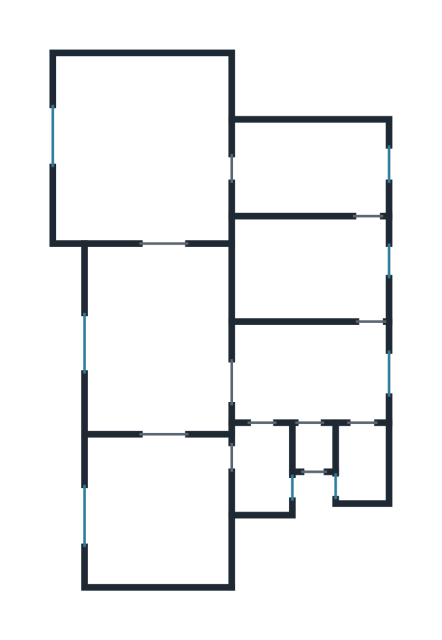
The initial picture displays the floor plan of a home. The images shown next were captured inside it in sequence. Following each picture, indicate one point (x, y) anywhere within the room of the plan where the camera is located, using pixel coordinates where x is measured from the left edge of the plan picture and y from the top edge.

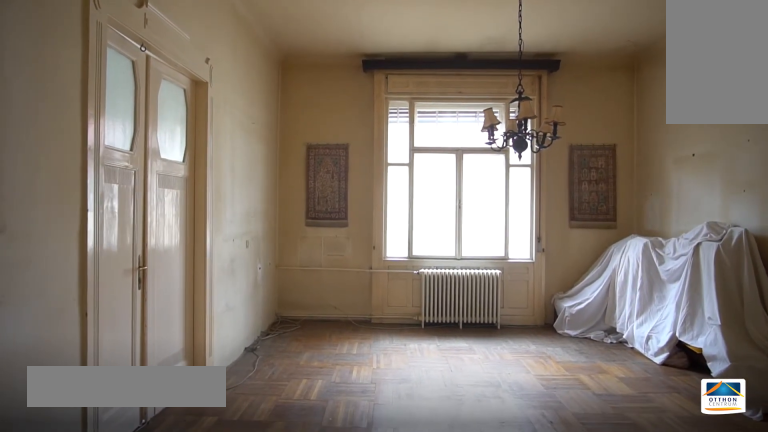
(157, 337)
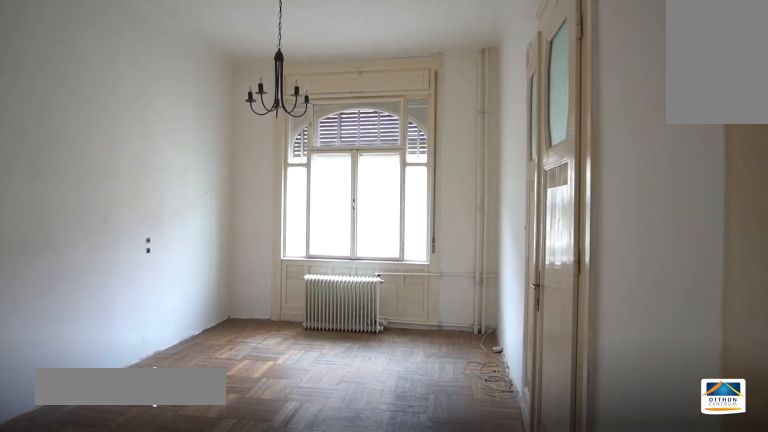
(160, 511)
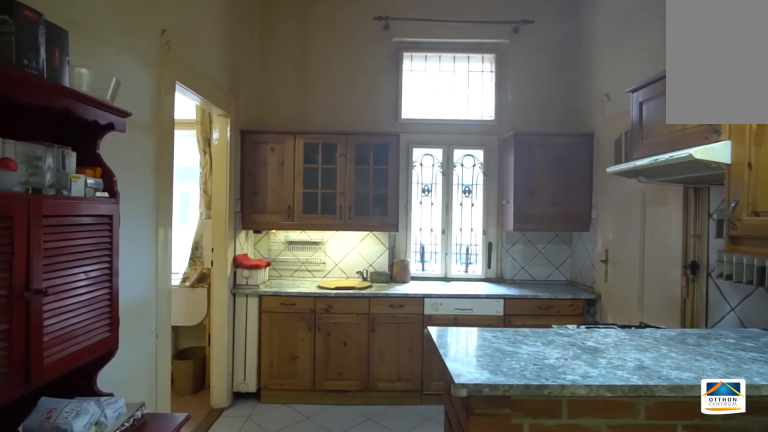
(314, 259)
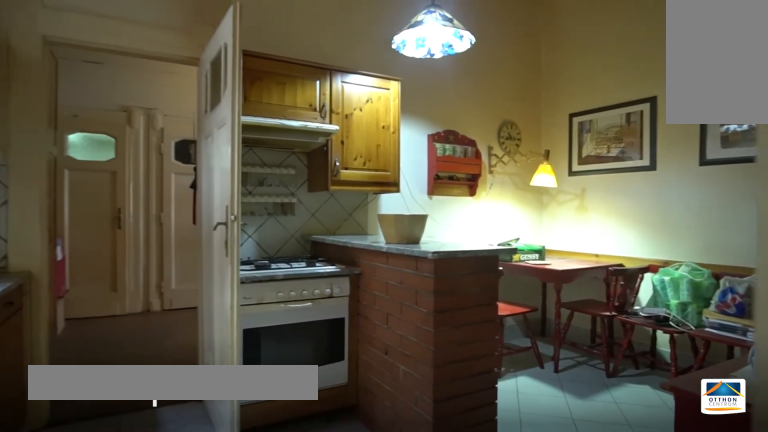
(312, 258)
